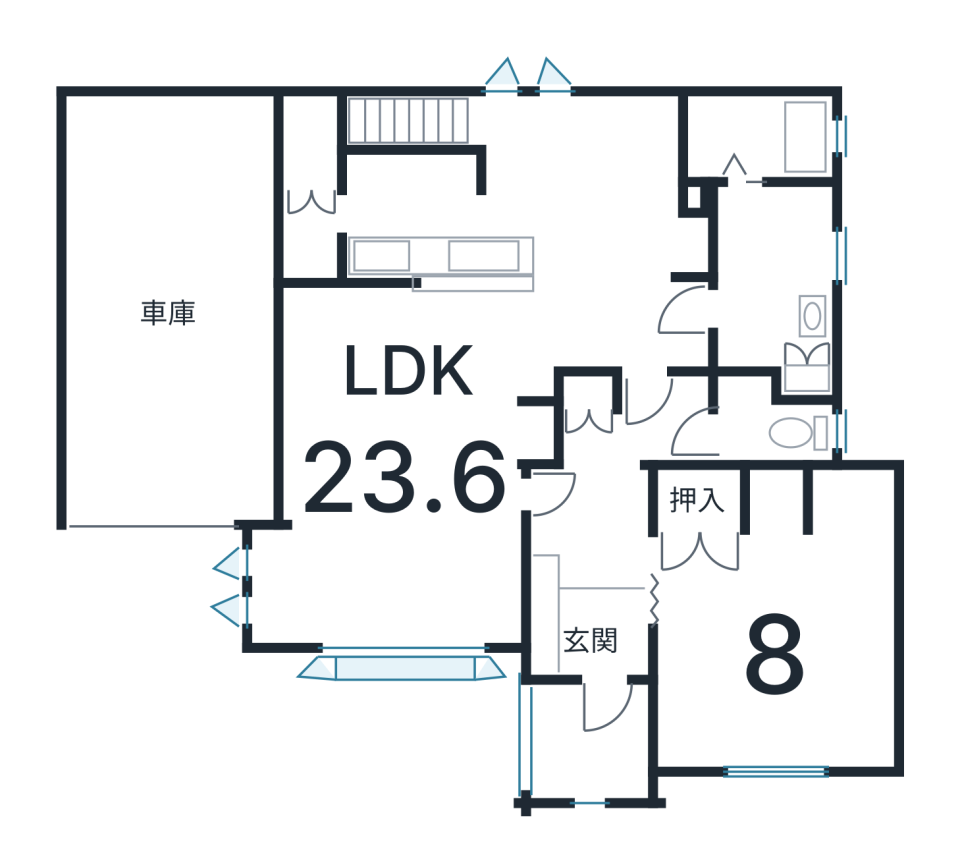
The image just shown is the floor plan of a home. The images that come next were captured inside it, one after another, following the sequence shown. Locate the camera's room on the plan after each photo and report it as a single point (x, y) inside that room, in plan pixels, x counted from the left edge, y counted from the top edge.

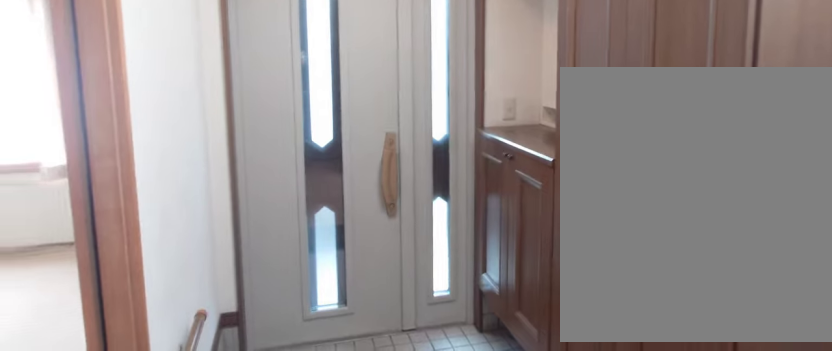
(580, 601)
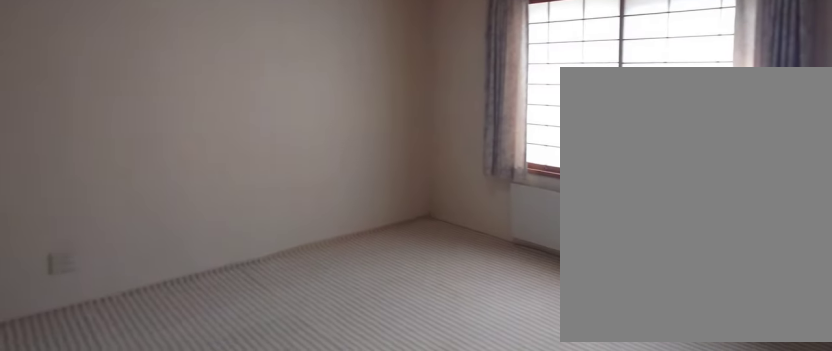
(766, 669)
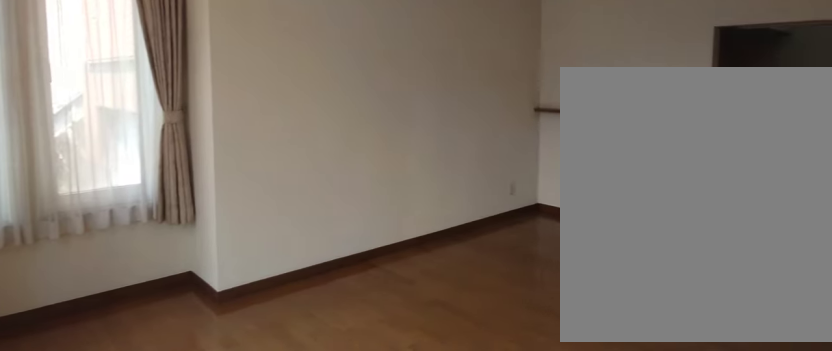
(392, 509)
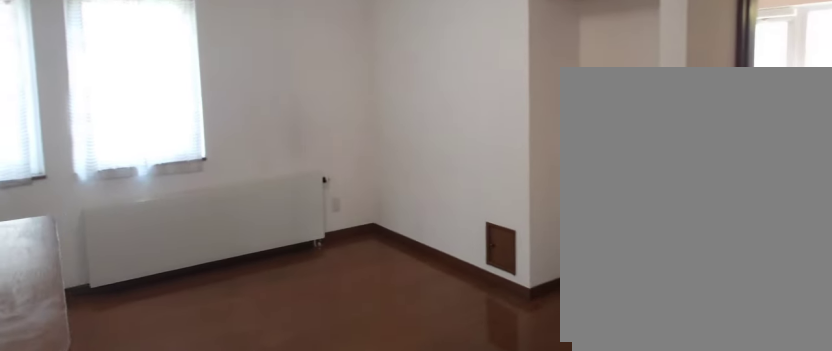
(531, 237)
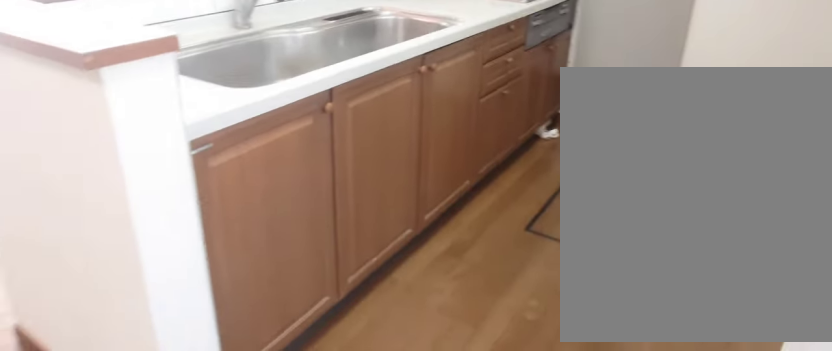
(531, 237)
